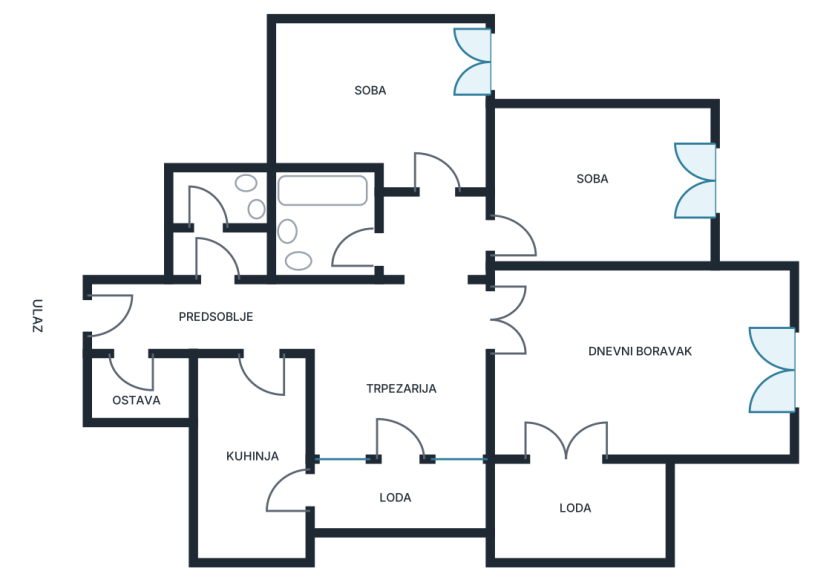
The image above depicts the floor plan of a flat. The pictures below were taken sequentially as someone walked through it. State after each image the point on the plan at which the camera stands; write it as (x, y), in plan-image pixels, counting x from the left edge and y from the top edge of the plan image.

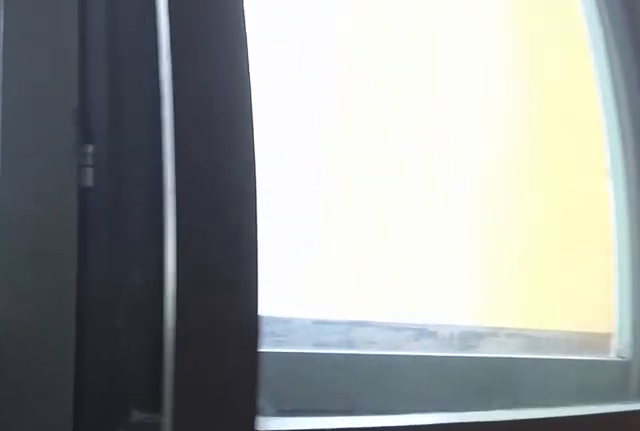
(720, 371)
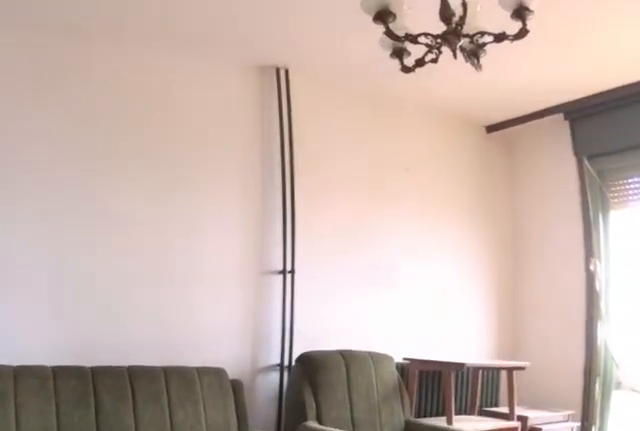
(588, 436)
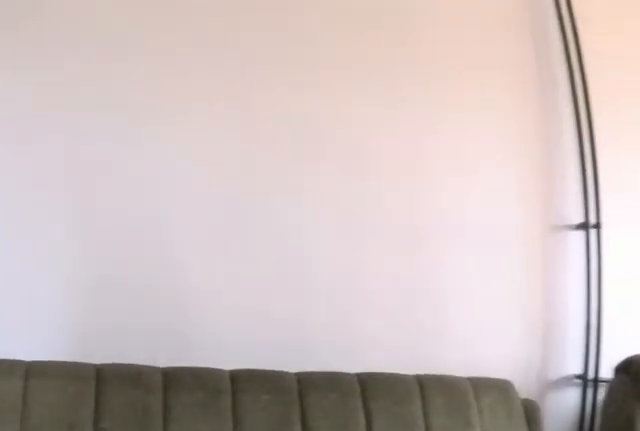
(590, 376)
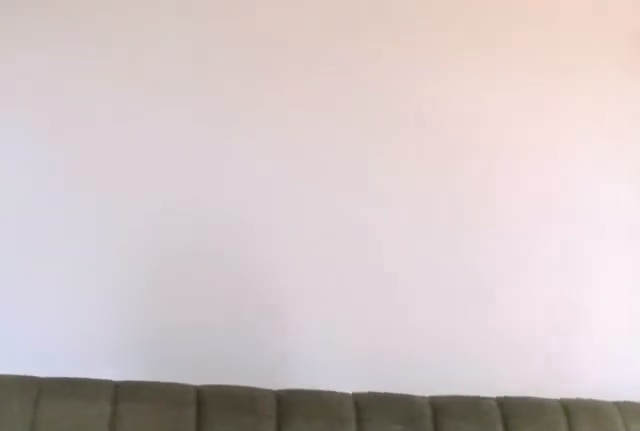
(588, 368)
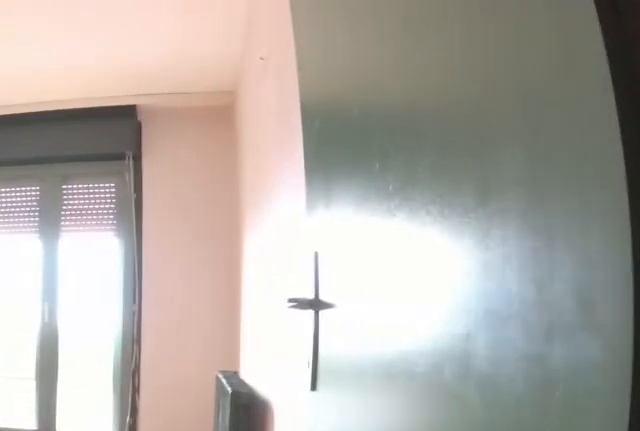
(447, 245)
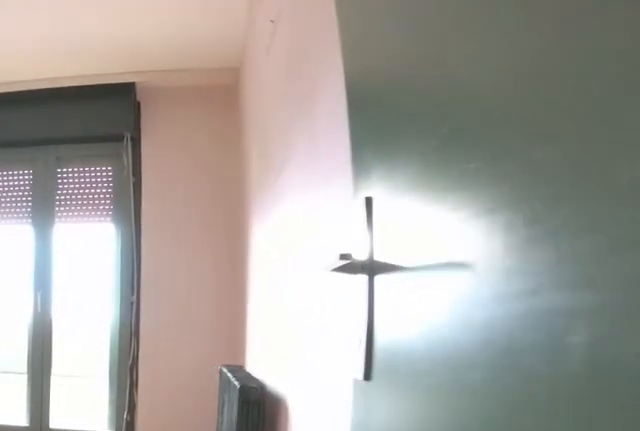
(466, 248)
